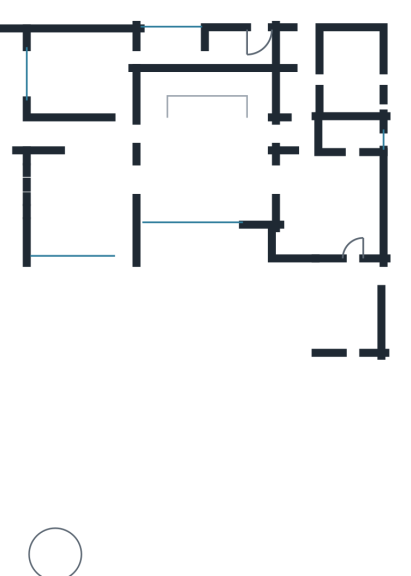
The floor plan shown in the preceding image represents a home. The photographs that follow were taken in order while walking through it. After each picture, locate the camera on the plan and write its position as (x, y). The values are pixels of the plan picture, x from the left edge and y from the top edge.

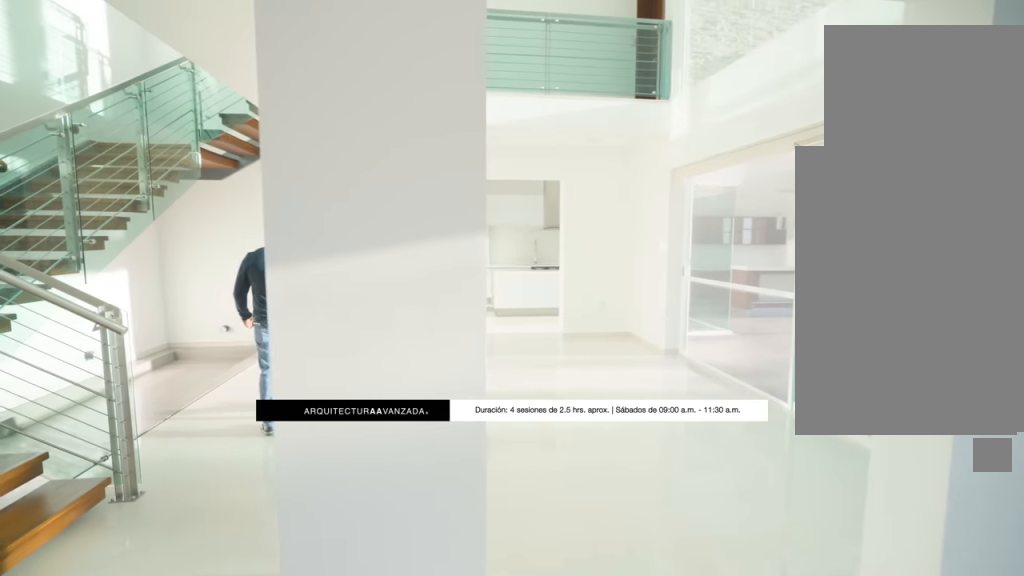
(172, 177)
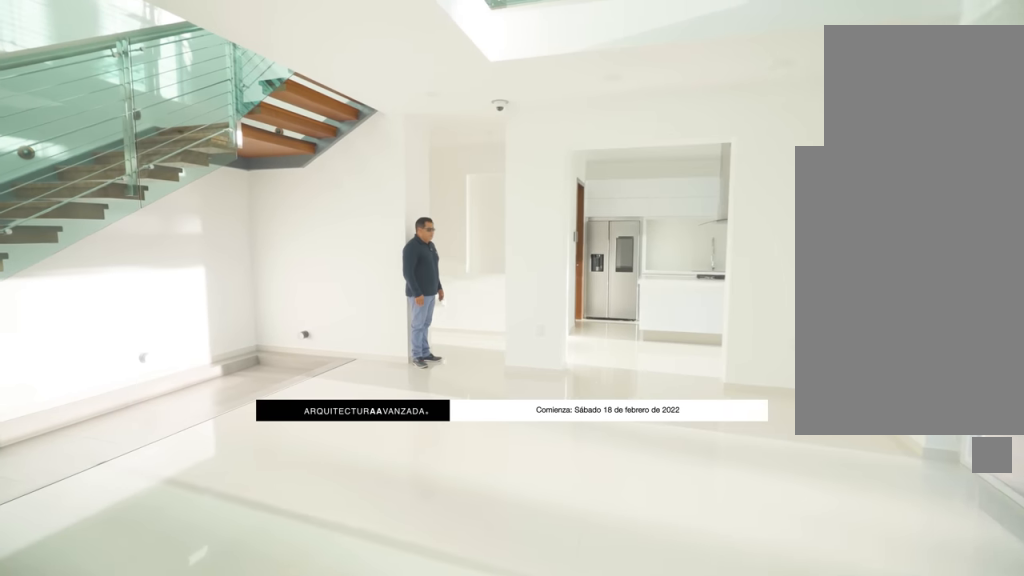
(235, 161)
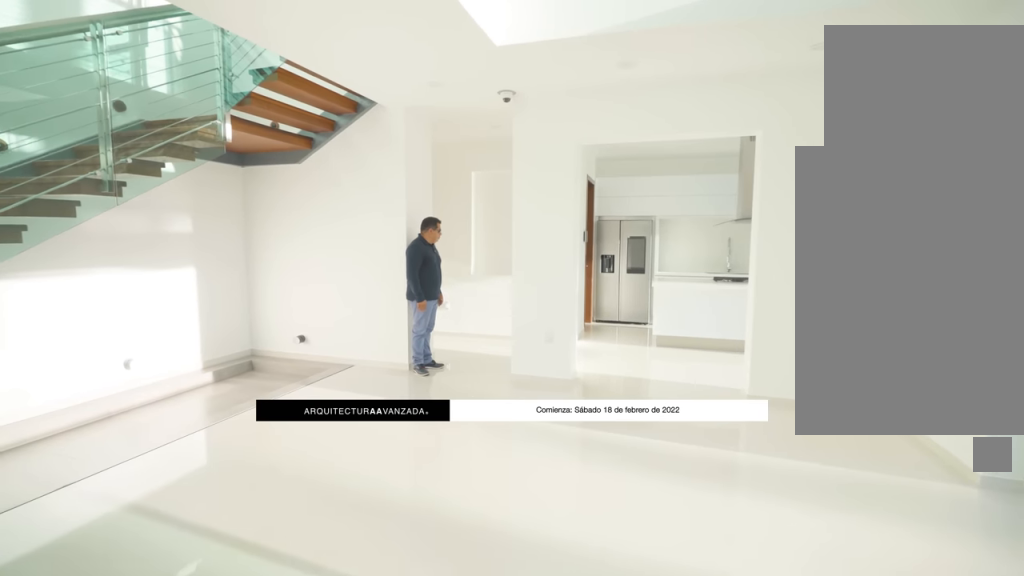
(242, 154)
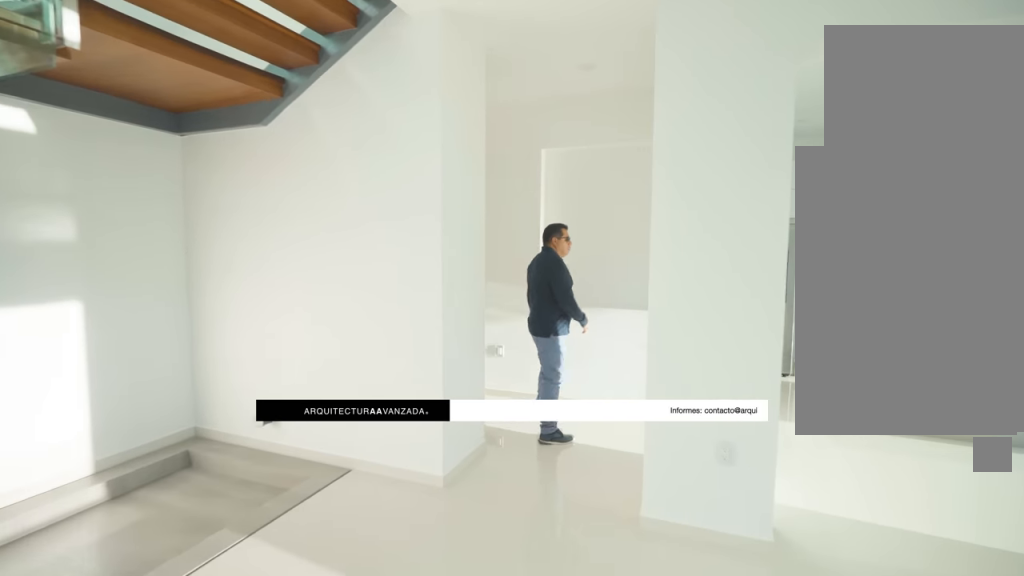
(278, 132)
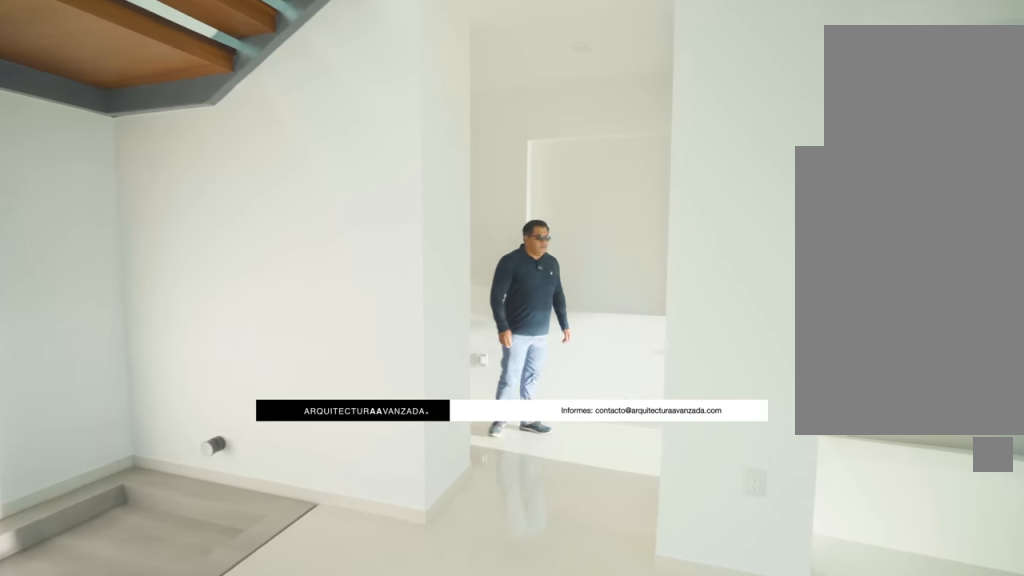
(282, 132)
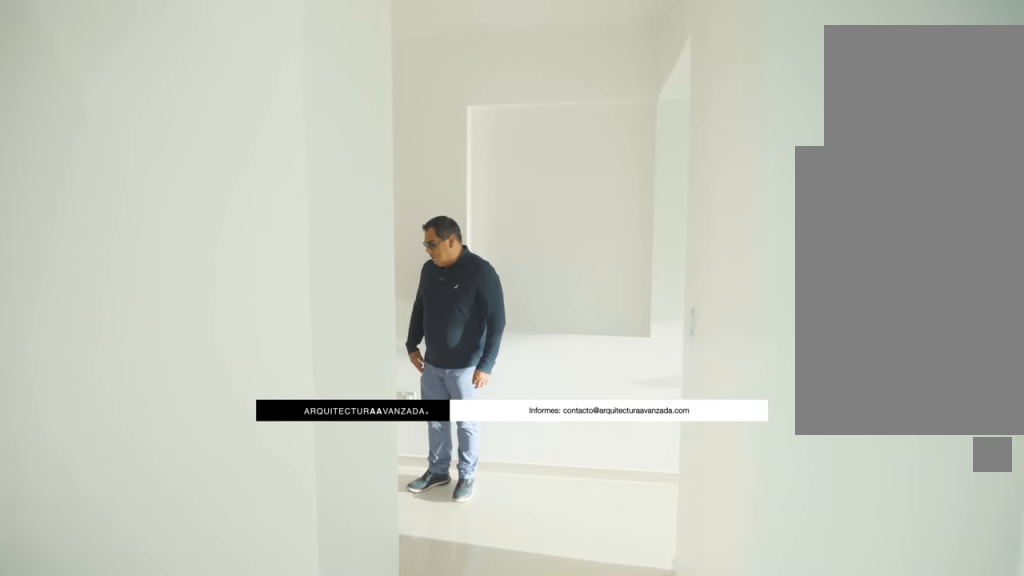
(297, 130)
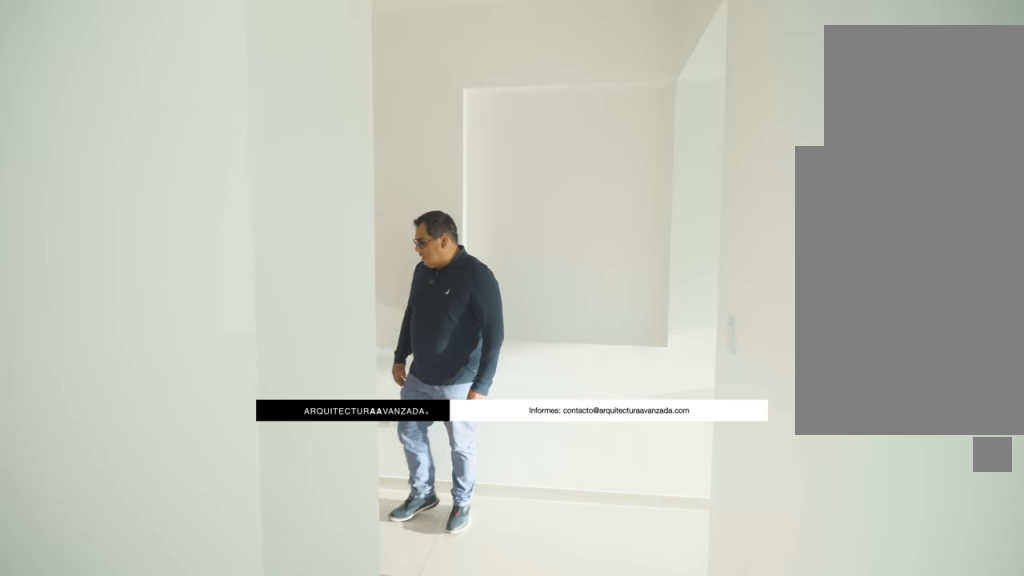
(301, 130)
